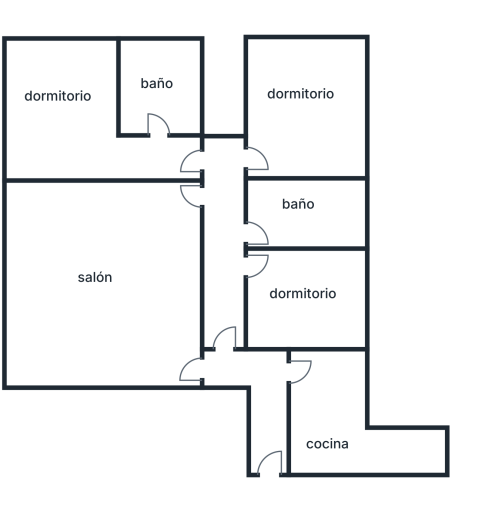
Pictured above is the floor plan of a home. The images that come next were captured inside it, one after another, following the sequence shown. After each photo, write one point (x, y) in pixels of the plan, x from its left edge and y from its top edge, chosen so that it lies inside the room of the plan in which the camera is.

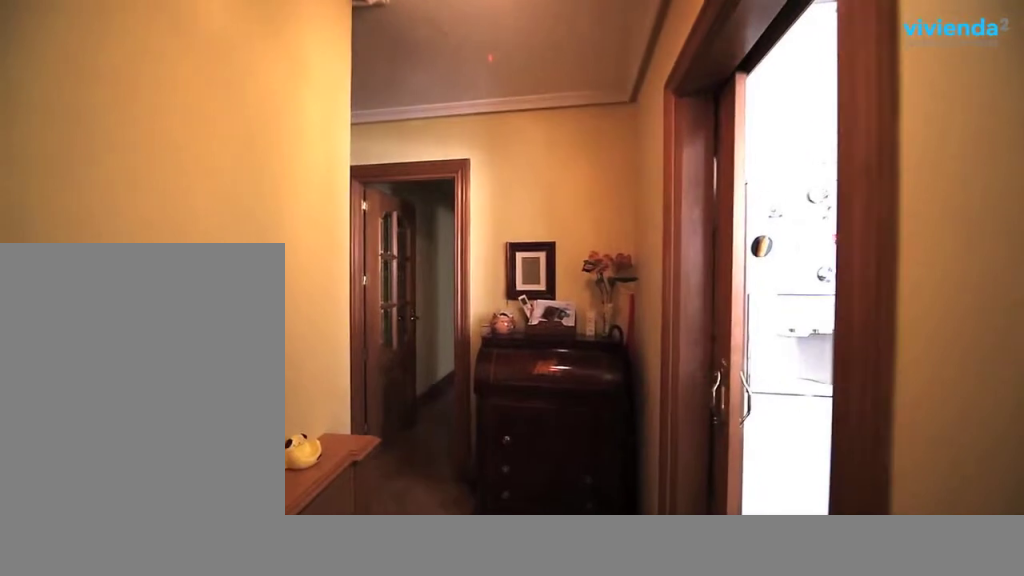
(263, 398)
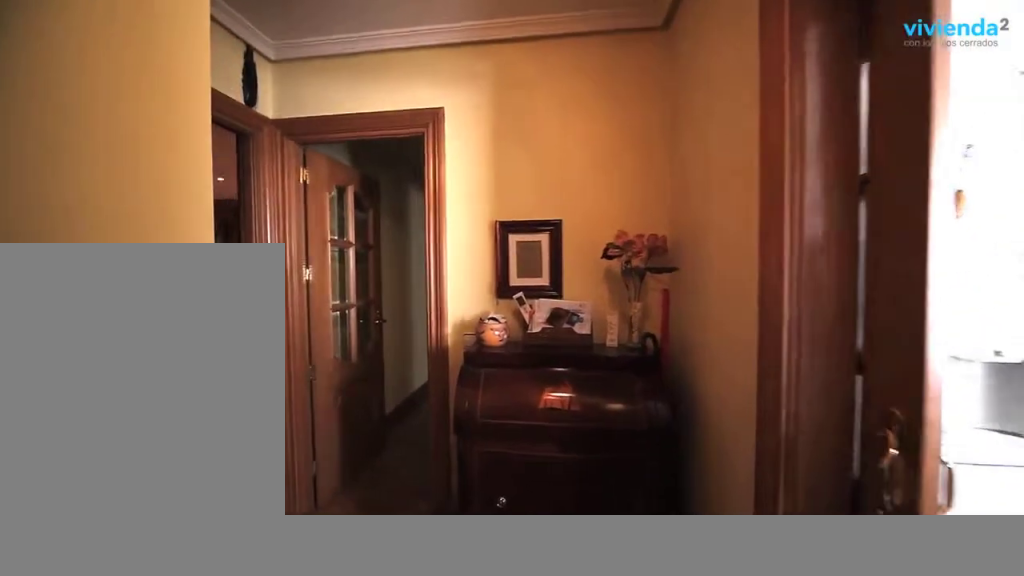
(265, 379)
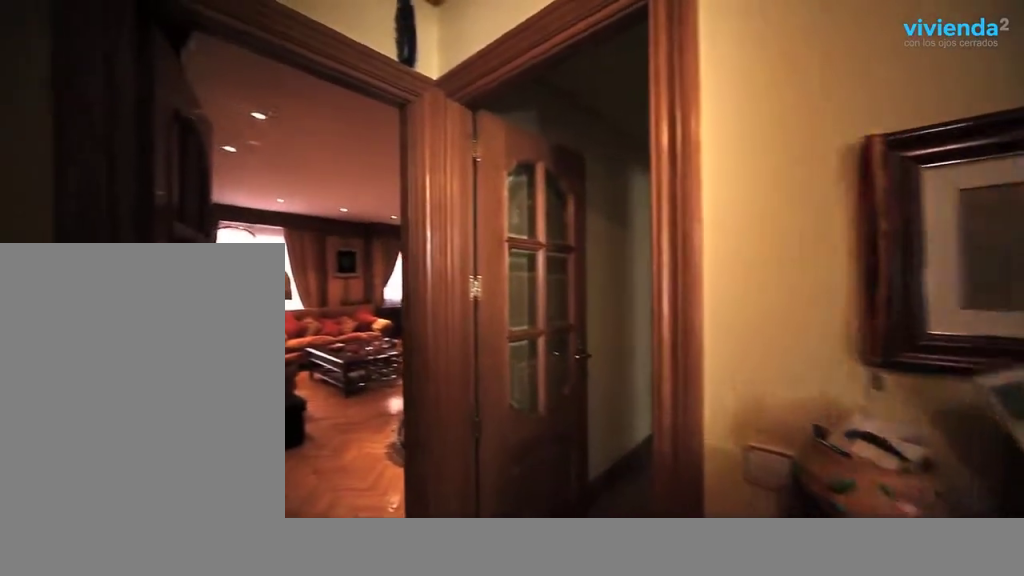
(265, 380)
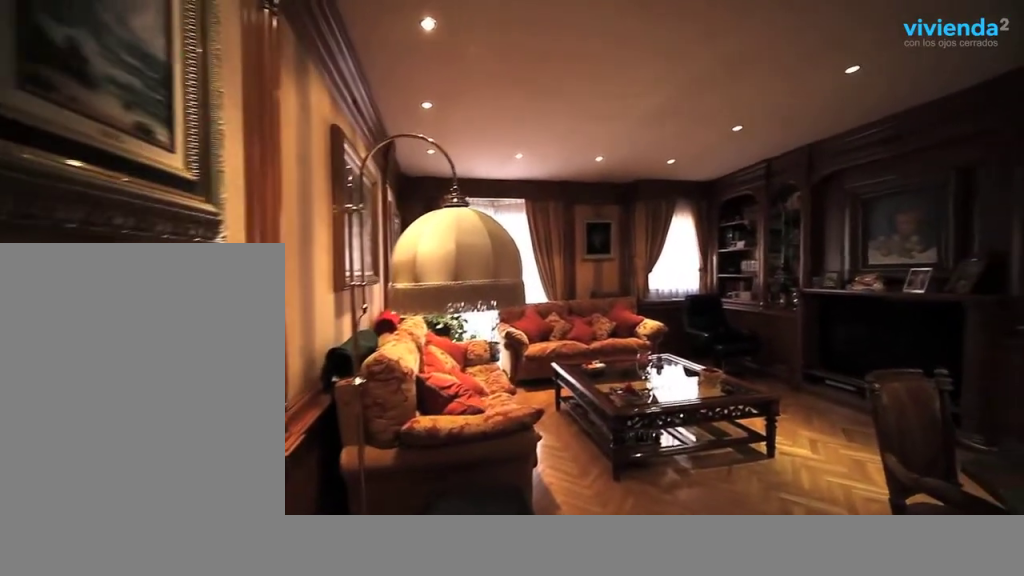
(122, 332)
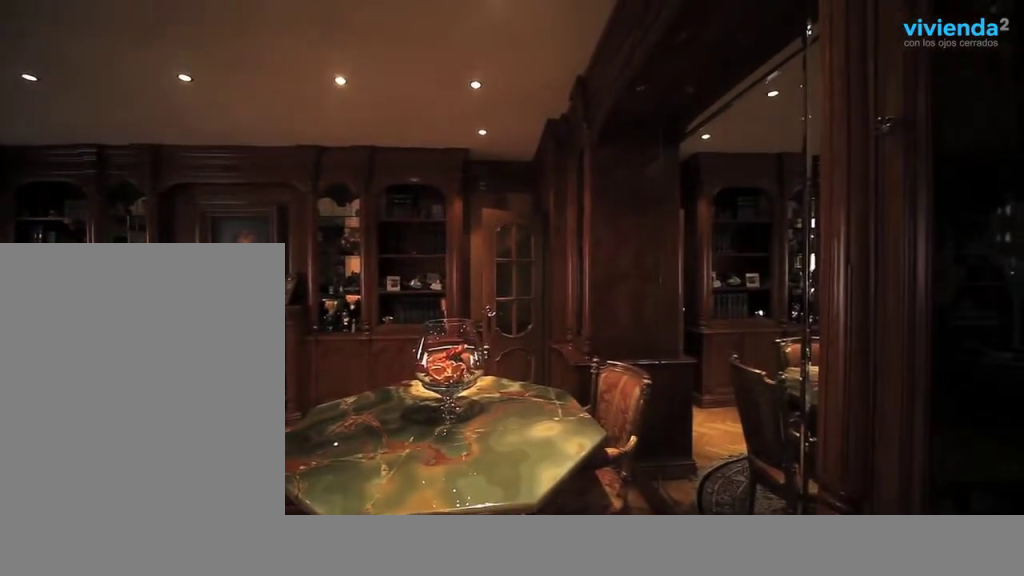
(122, 332)
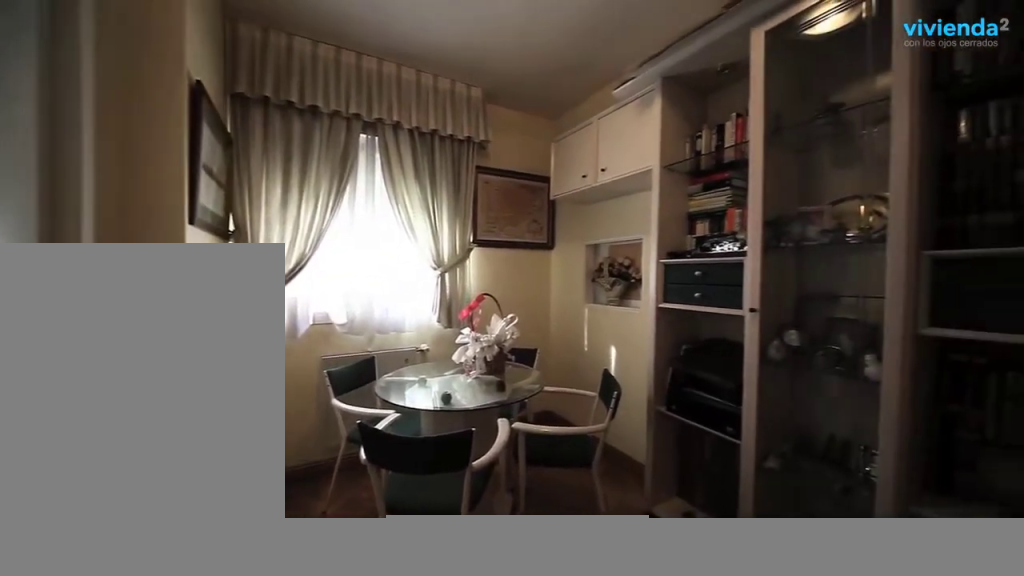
(321, 305)
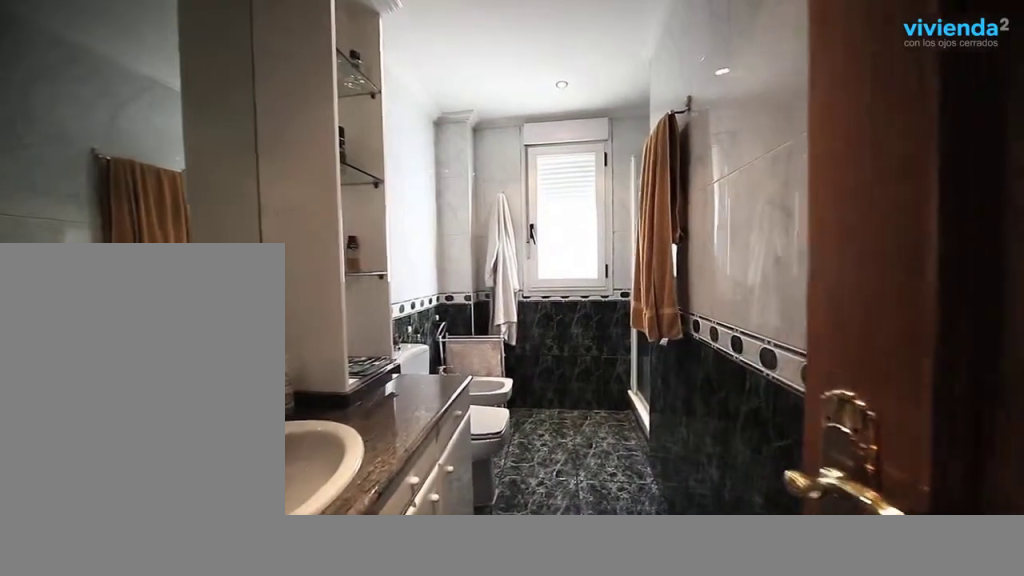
(336, 222)
